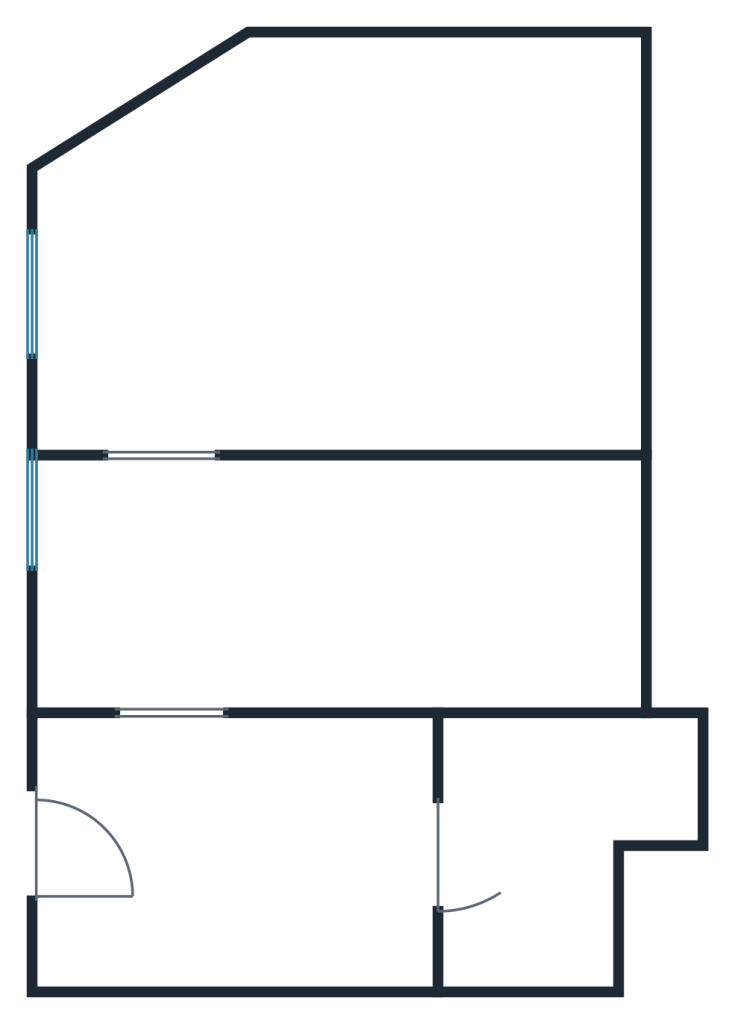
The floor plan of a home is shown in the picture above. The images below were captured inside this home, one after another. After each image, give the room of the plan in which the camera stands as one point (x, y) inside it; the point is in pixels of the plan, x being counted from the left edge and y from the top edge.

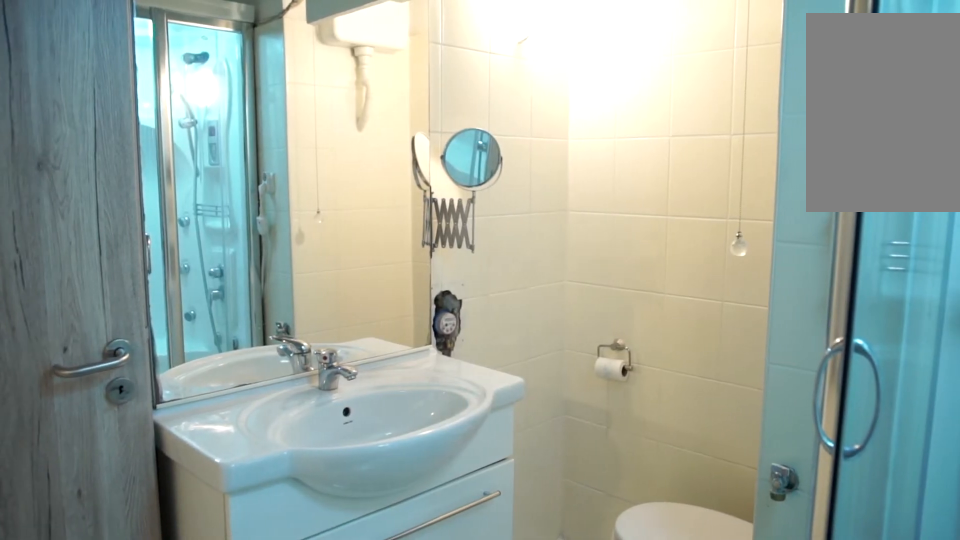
(540, 853)
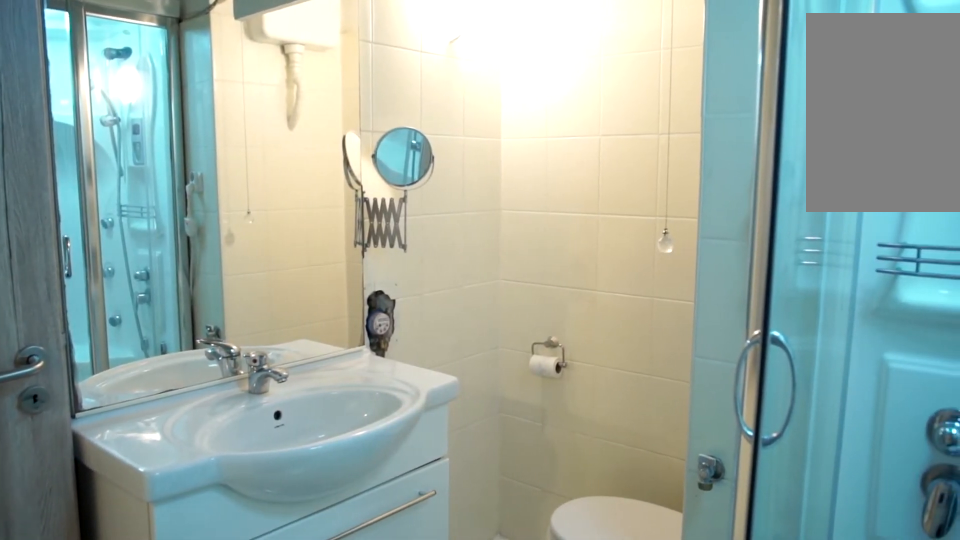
(540, 852)
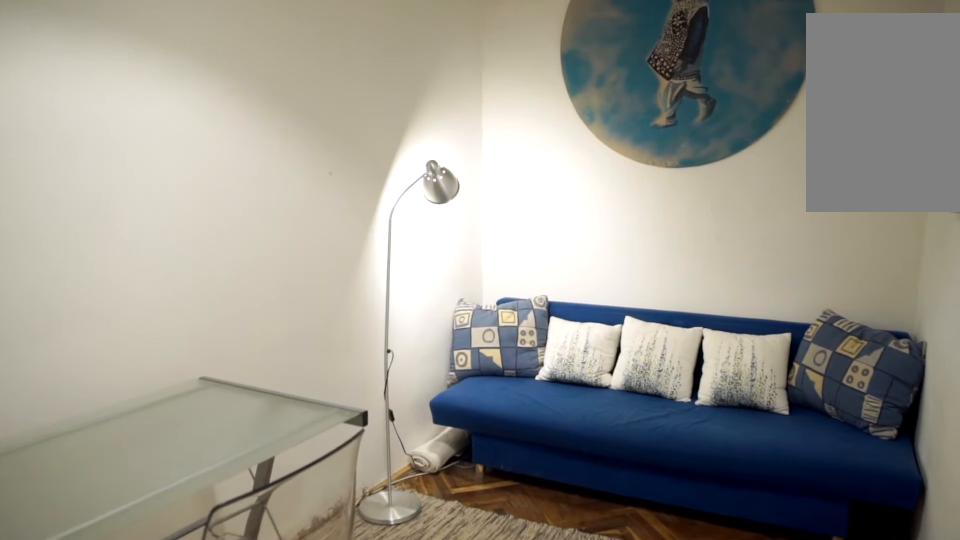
(330, 585)
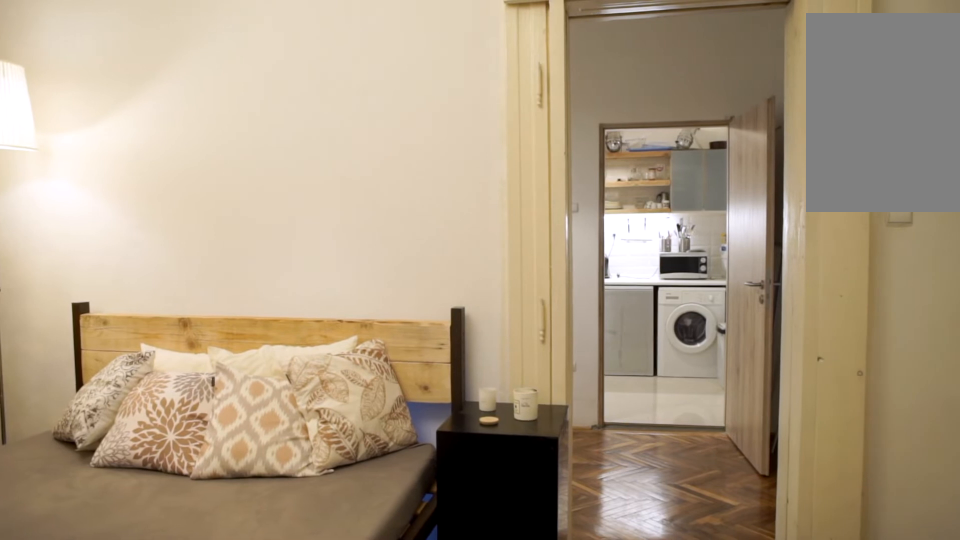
(298, 267)
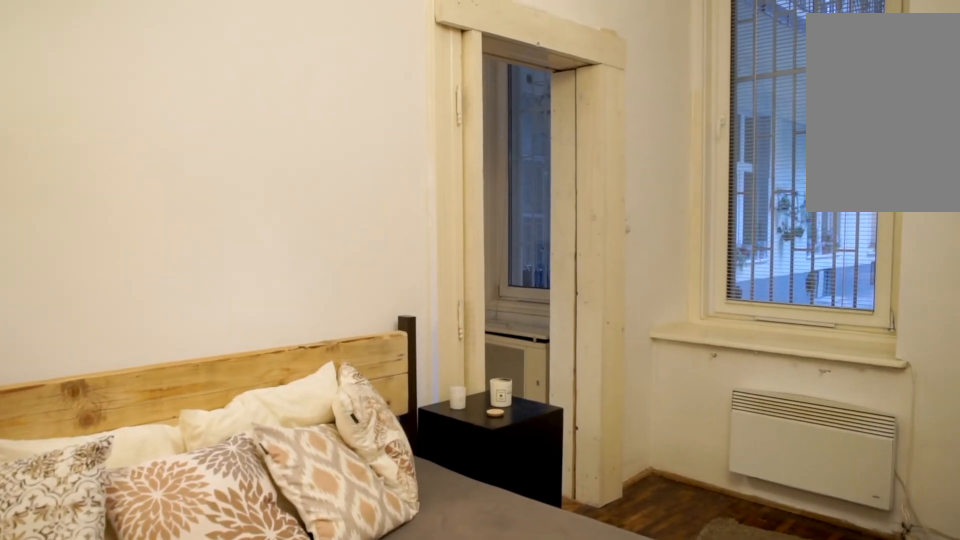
(298, 266)
